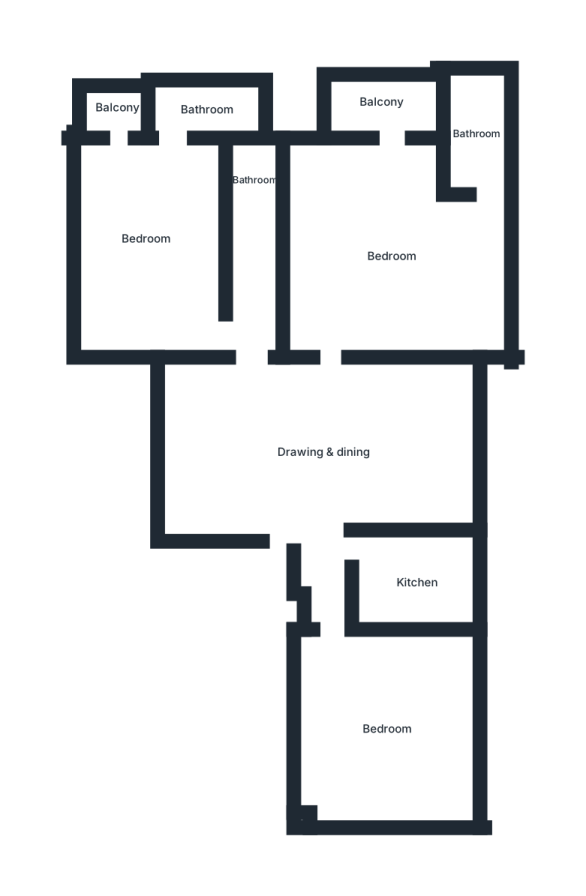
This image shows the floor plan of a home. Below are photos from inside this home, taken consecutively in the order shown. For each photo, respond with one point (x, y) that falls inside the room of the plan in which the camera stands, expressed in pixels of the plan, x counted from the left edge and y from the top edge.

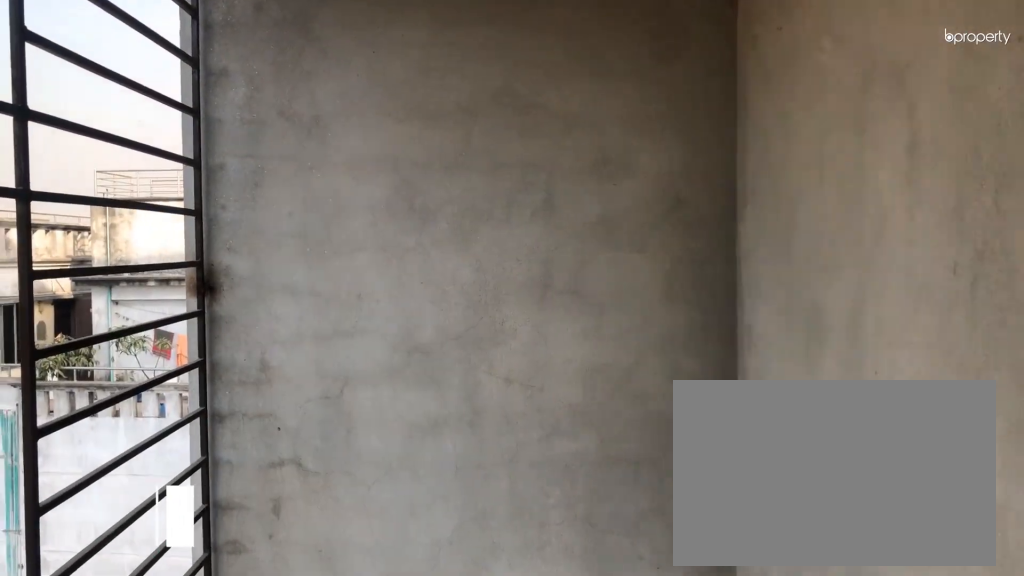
(379, 102)
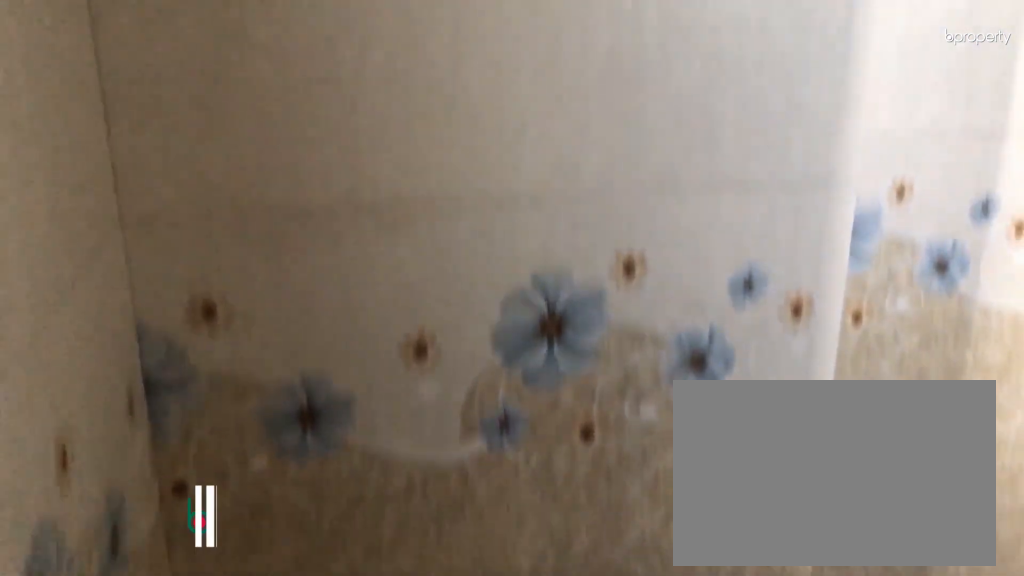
(475, 131)
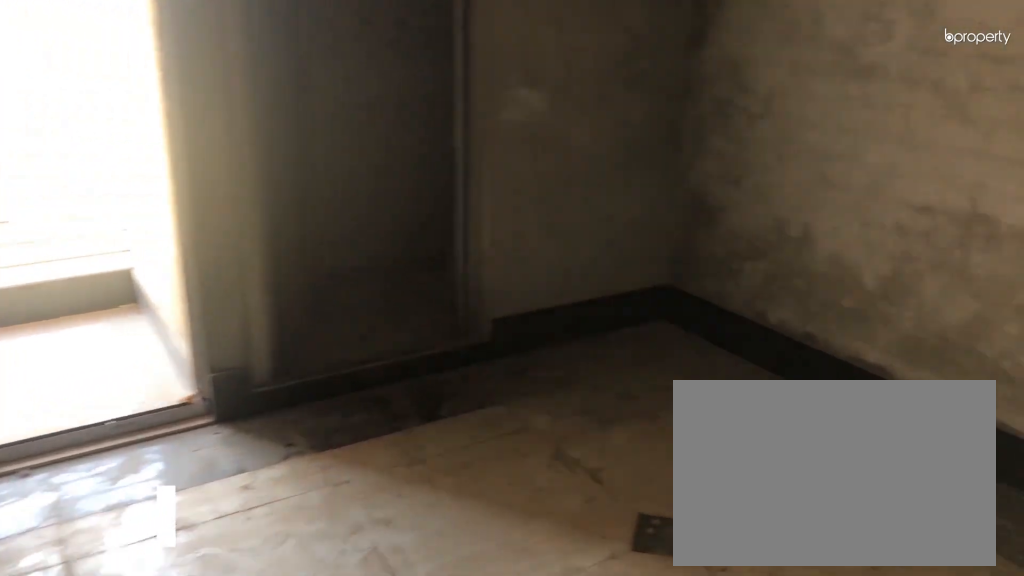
(146, 237)
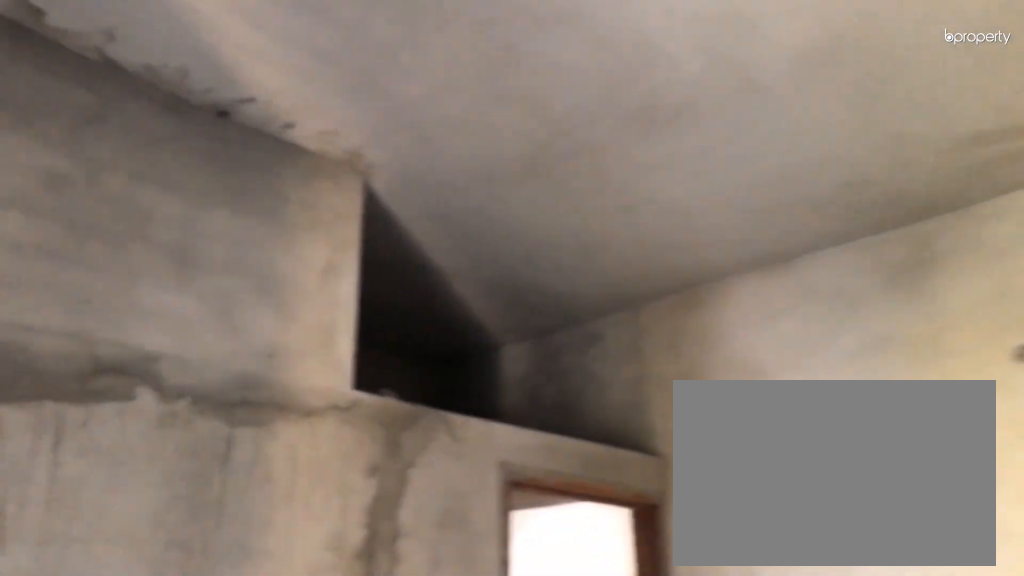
(146, 237)
